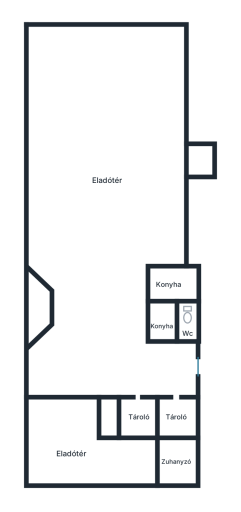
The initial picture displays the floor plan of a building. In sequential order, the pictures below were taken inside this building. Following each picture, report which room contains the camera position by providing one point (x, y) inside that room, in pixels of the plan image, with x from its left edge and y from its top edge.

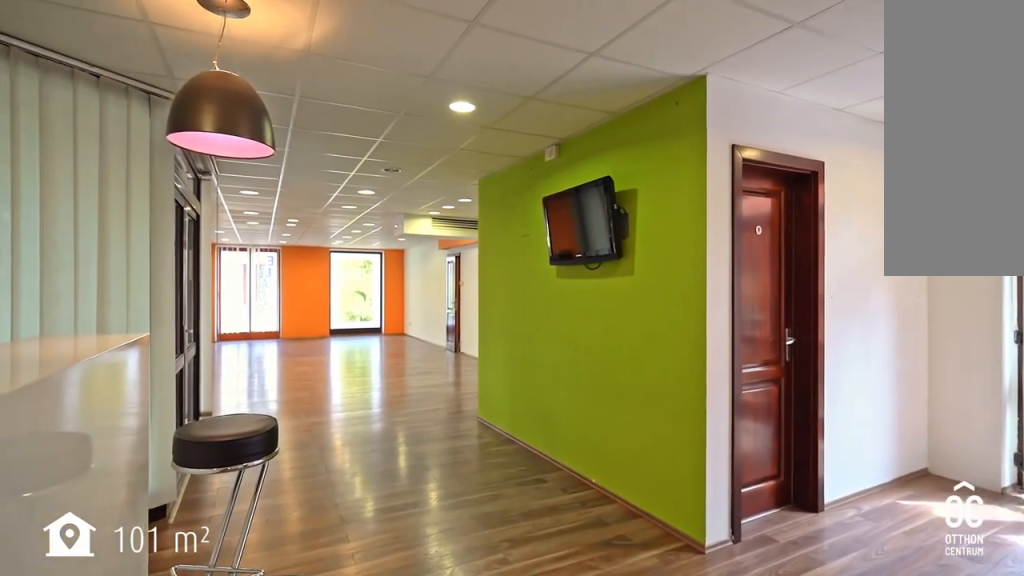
(101, 345)
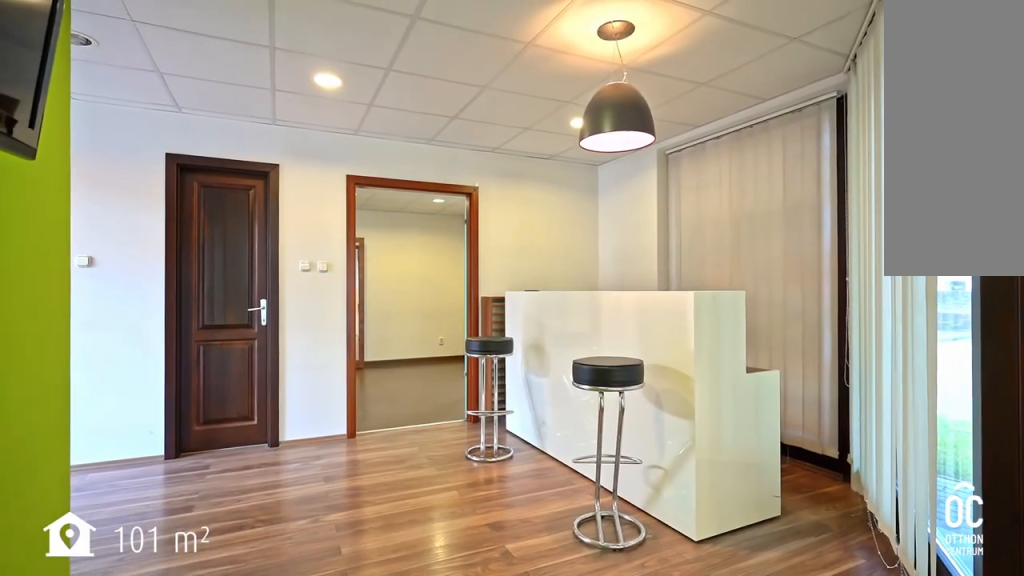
(100, 345)
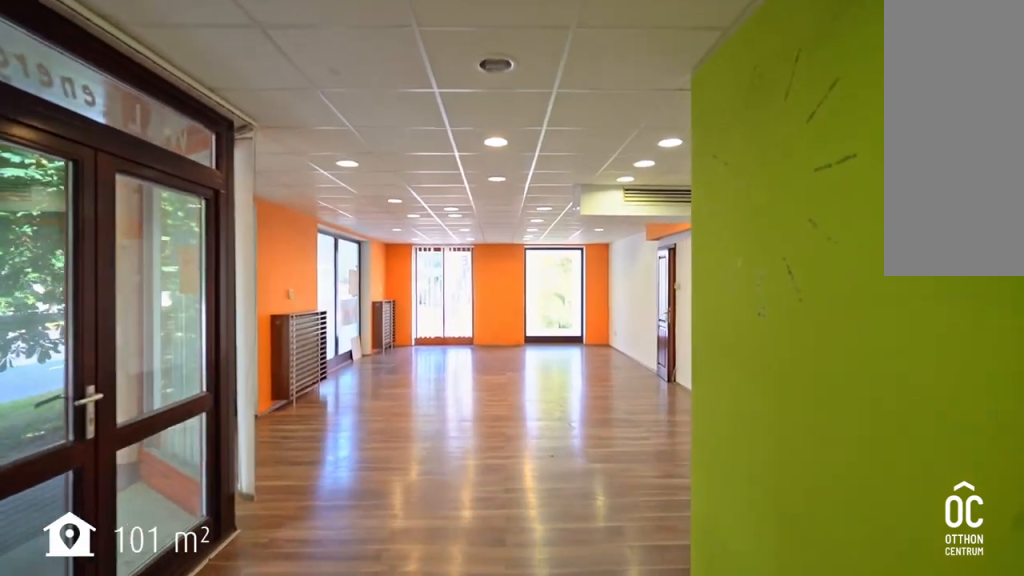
(108, 180)
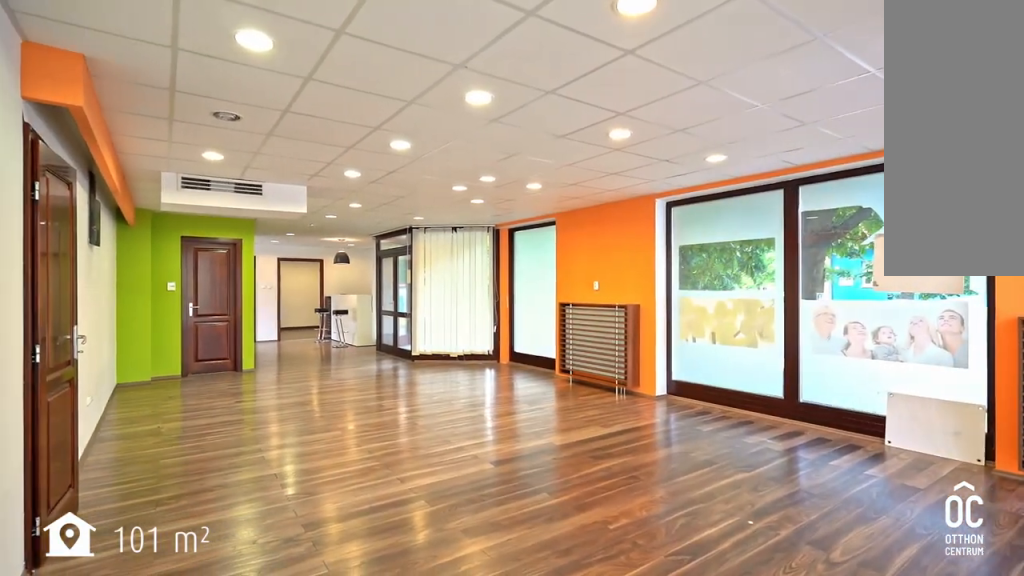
(108, 180)
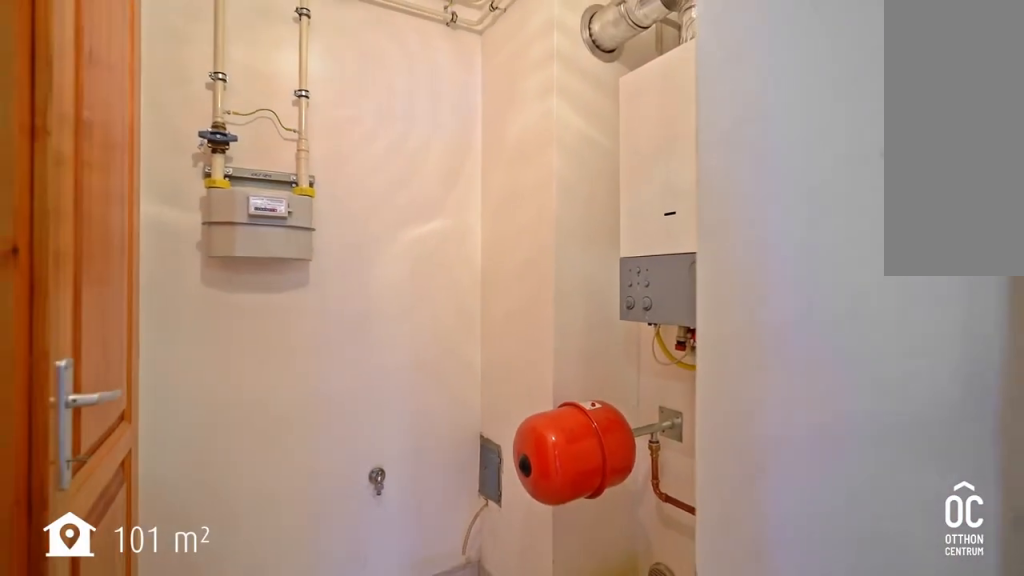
(199, 159)
